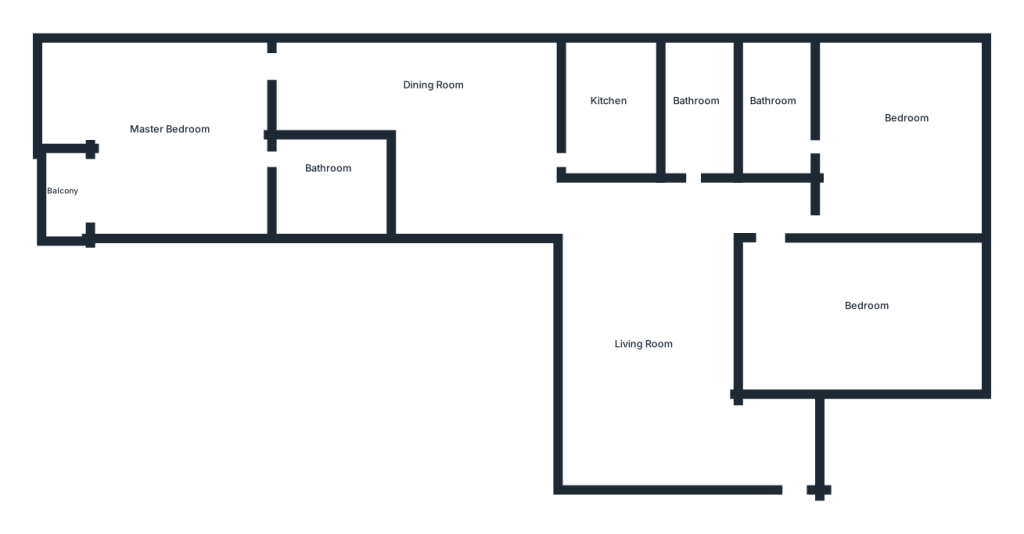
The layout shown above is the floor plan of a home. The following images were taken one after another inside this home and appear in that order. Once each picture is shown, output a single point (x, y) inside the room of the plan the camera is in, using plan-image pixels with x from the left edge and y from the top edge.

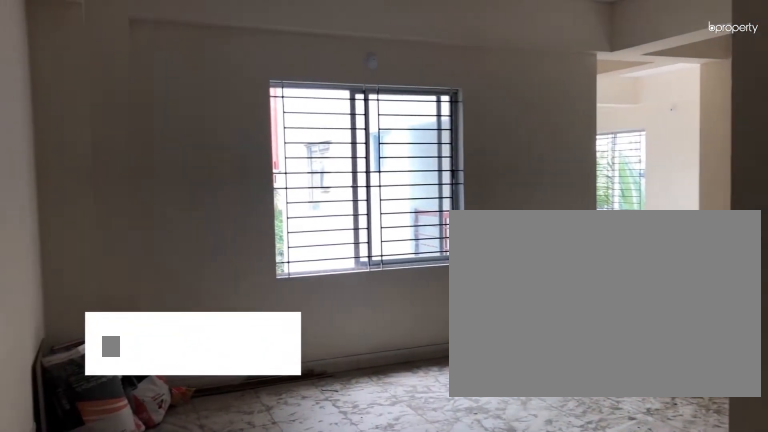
(750, 460)
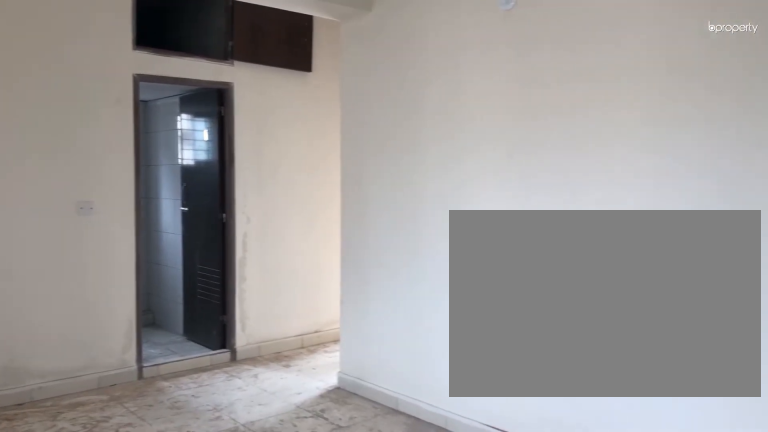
(629, 337)
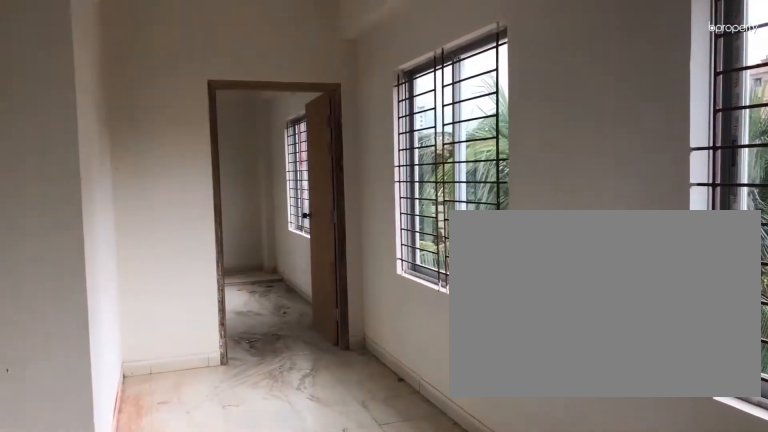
(468, 108)
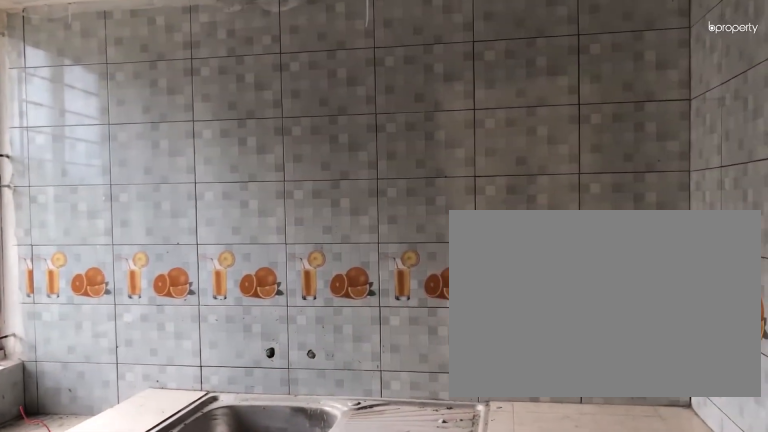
(609, 114)
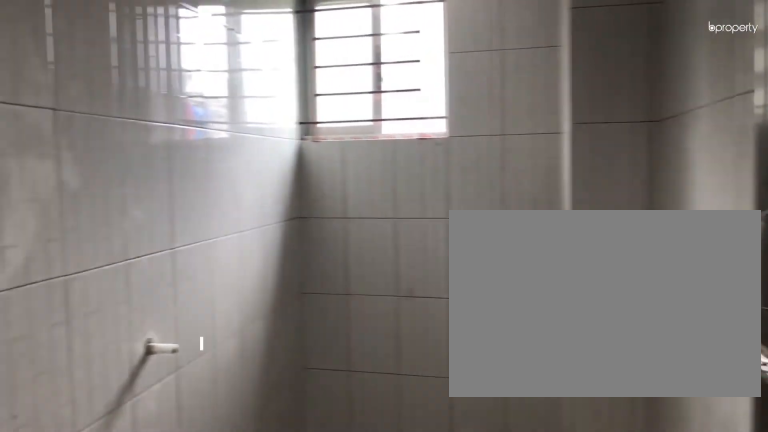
(708, 109)
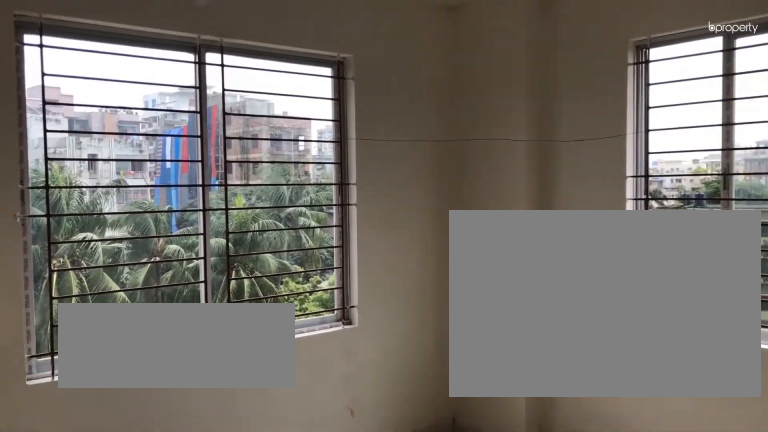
(911, 121)
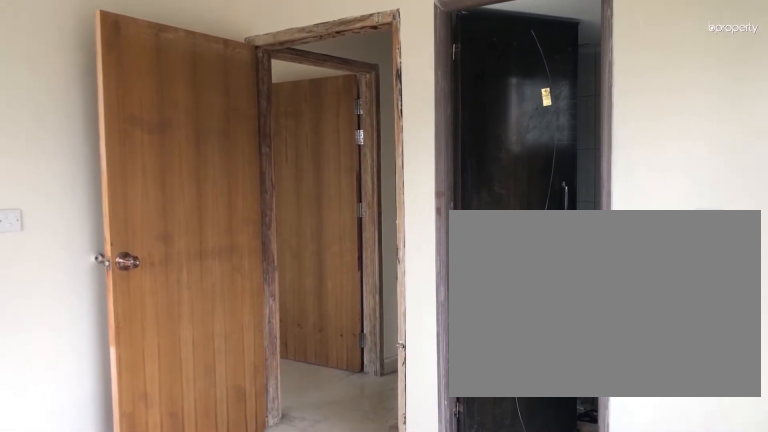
(910, 121)
